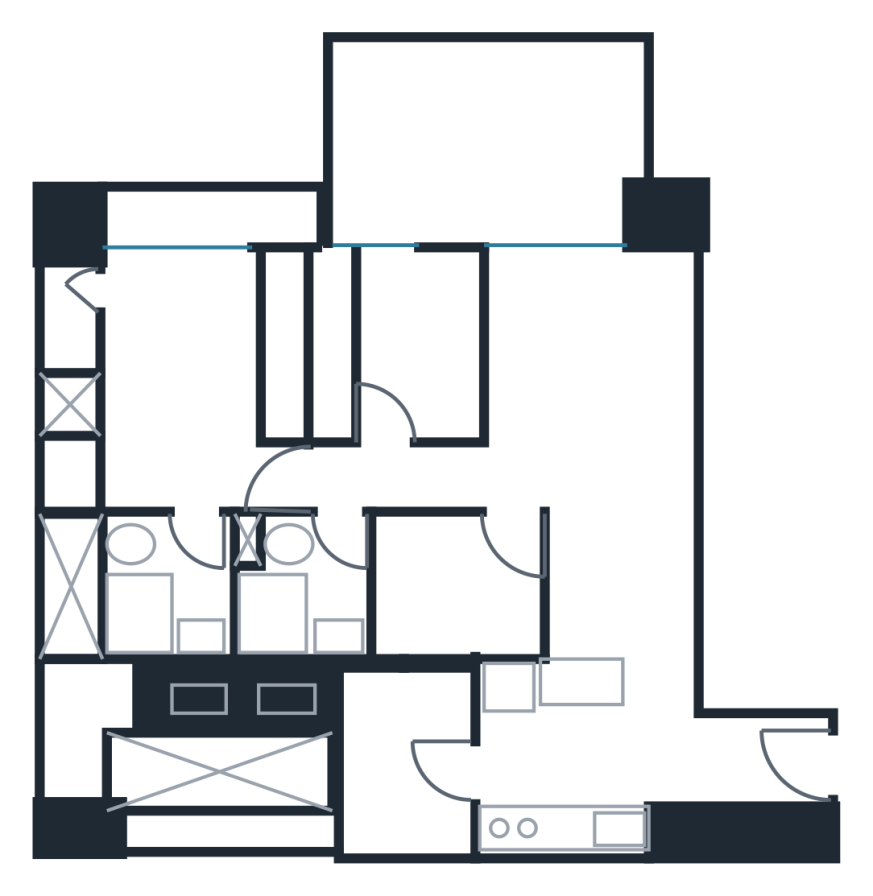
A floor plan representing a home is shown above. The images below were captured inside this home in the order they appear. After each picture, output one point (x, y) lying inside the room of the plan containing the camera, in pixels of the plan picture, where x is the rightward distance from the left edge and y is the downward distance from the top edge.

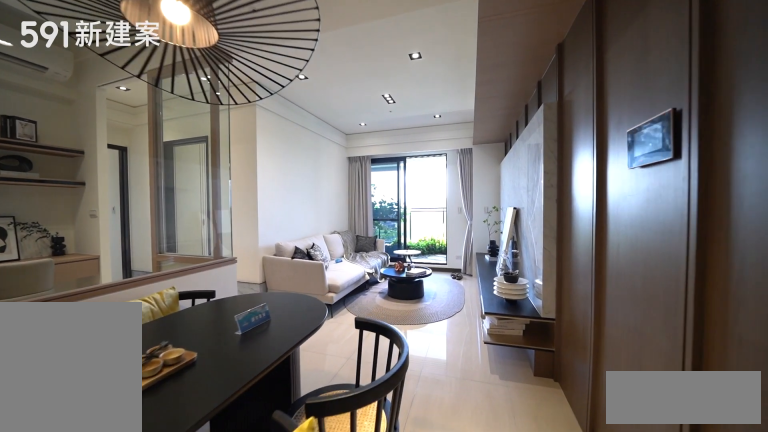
(618, 580)
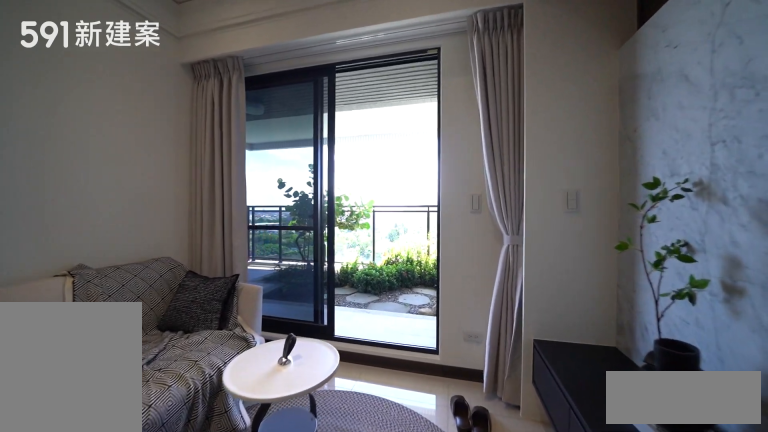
(592, 368)
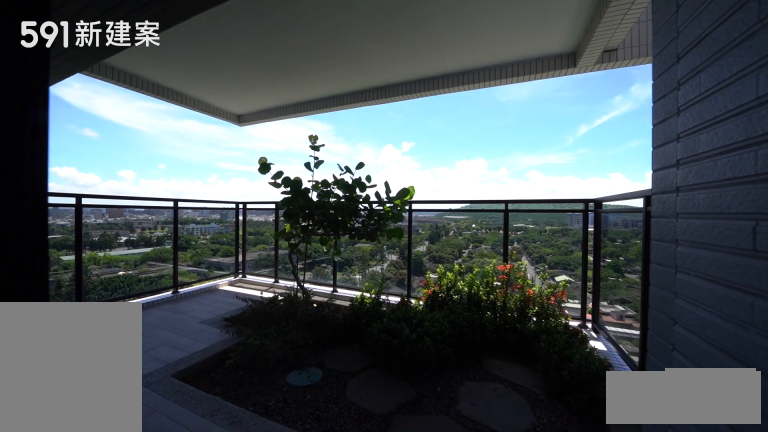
(490, 140)
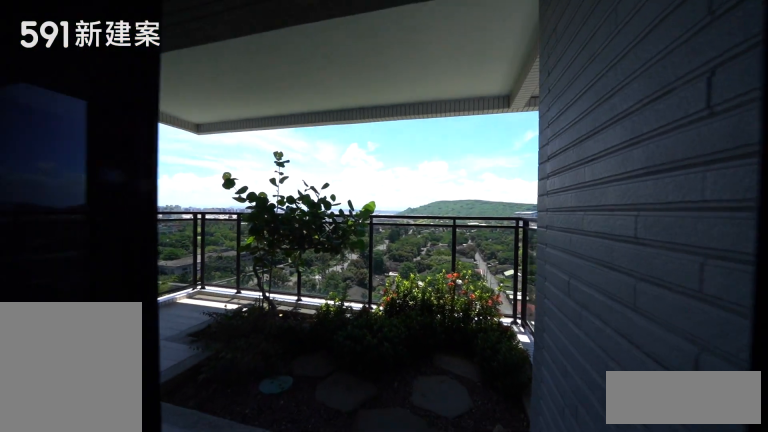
(490, 140)
